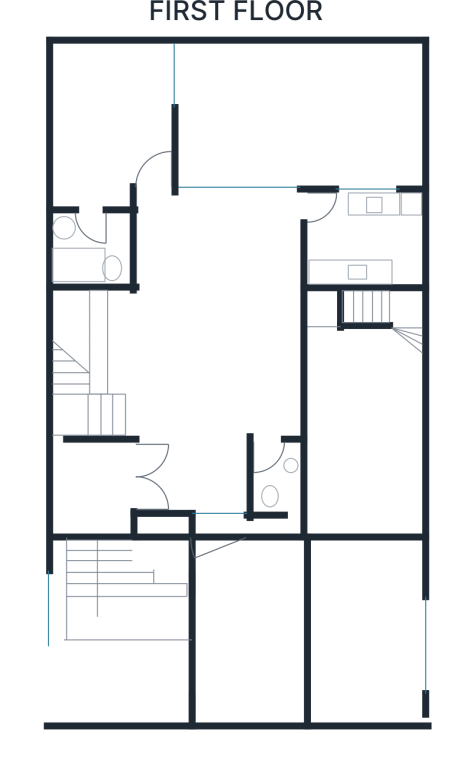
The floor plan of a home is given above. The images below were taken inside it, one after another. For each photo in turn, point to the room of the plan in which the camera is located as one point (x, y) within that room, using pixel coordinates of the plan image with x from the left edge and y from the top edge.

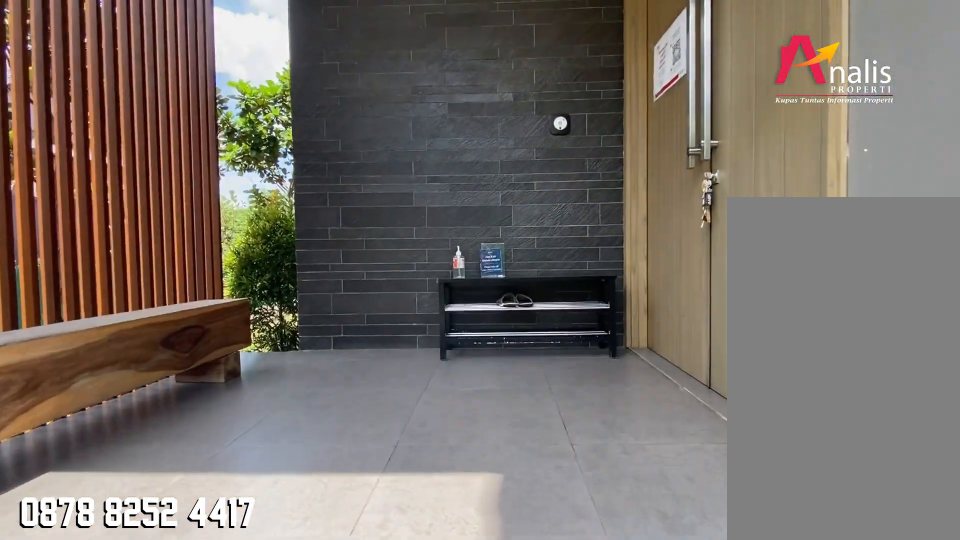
(116, 590)
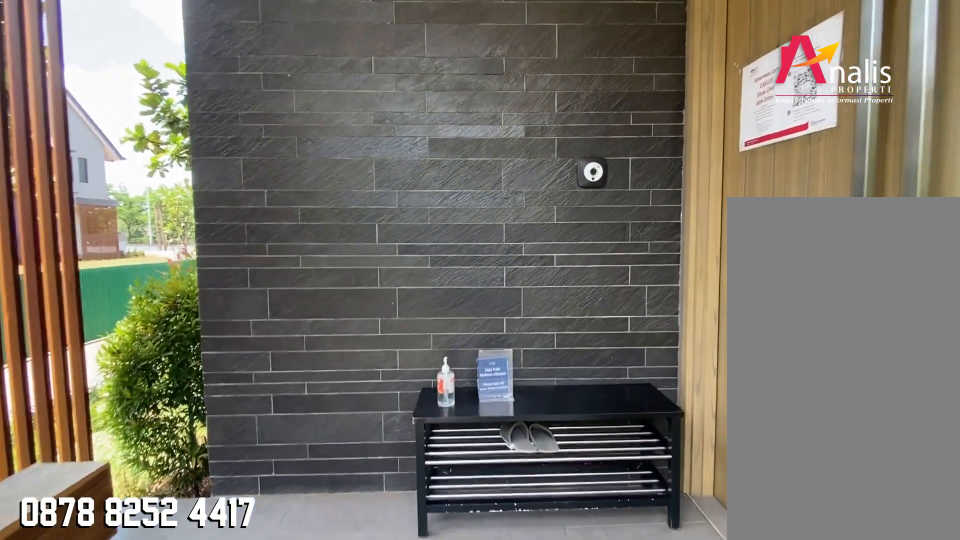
(91, 490)
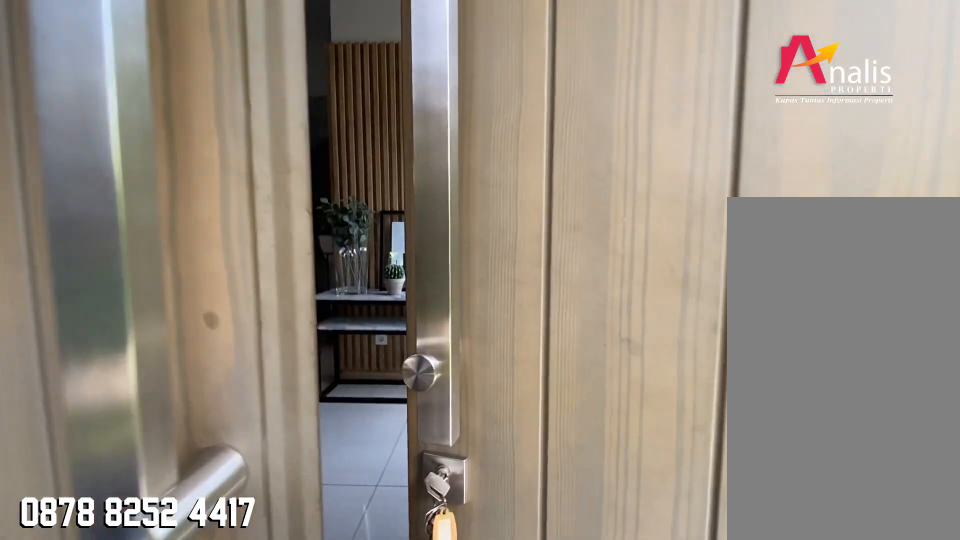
(91, 490)
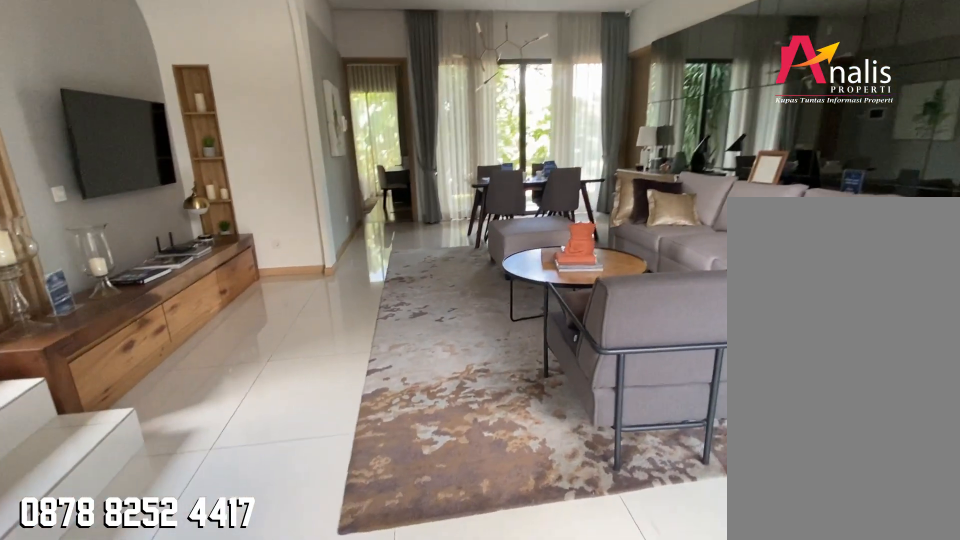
(196, 350)
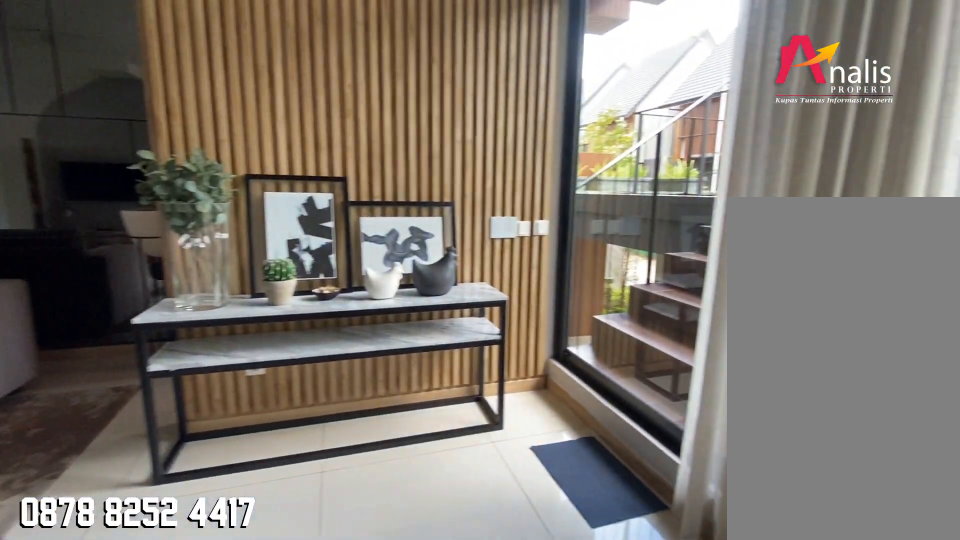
(196, 350)
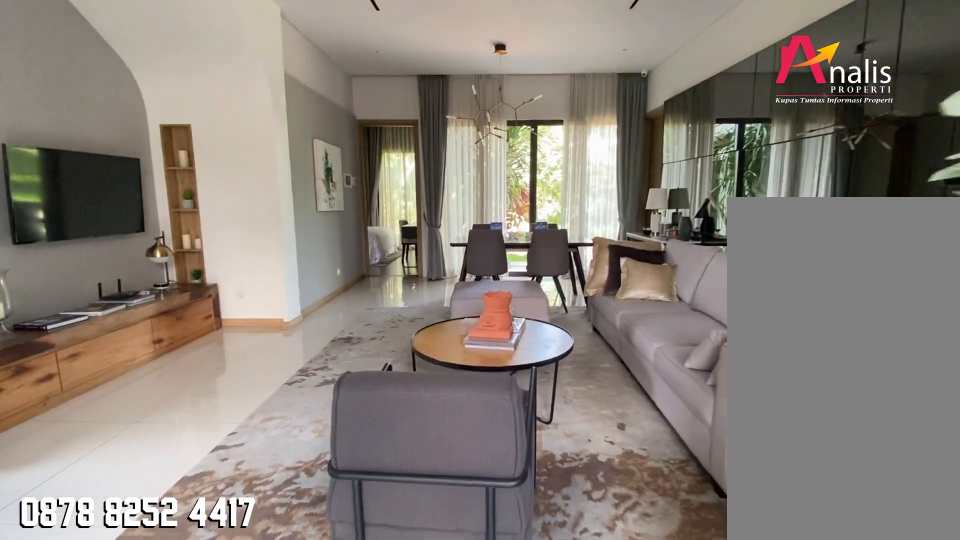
(196, 357)
